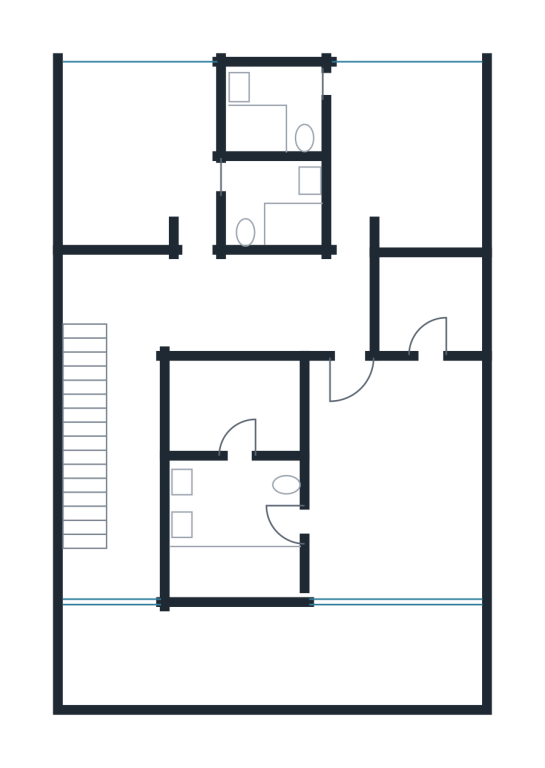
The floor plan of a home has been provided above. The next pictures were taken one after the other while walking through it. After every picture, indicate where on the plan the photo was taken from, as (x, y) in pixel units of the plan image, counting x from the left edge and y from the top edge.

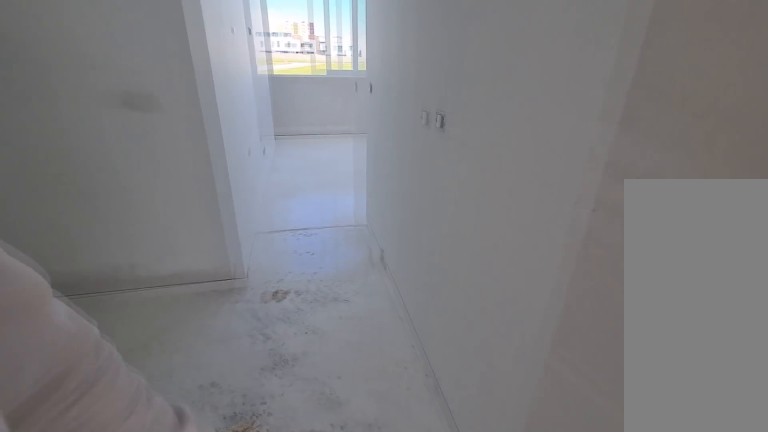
(353, 403)
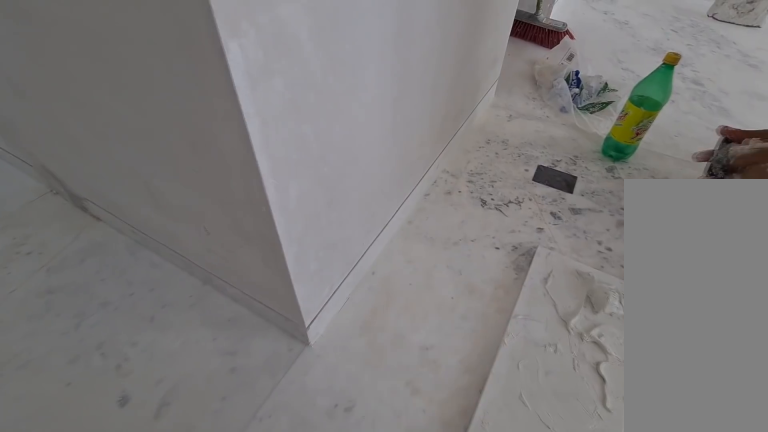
(356, 405)
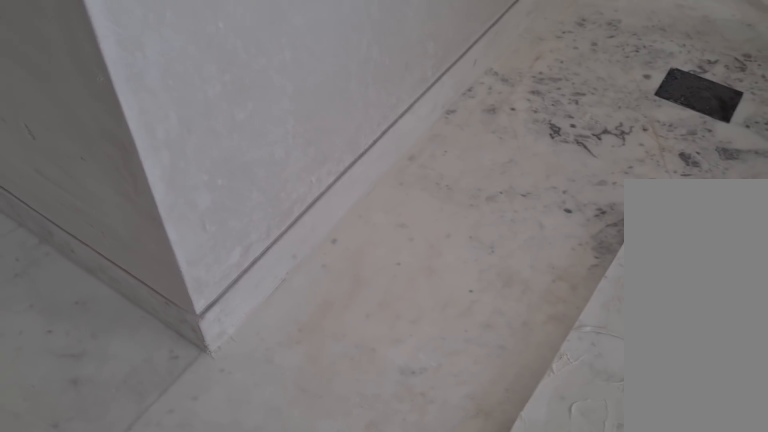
(356, 403)
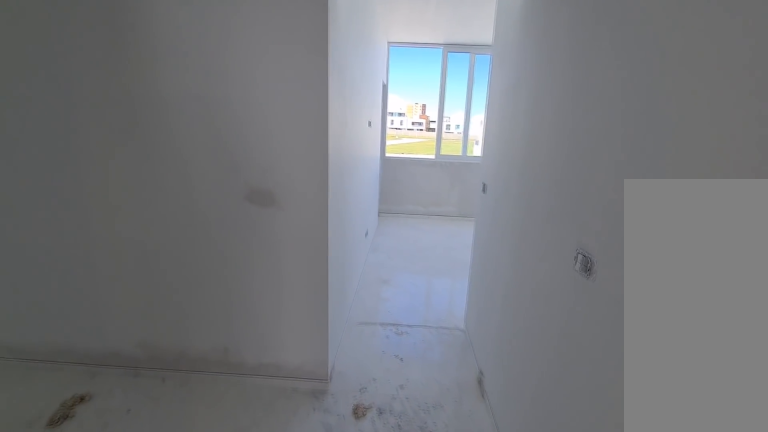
(355, 300)
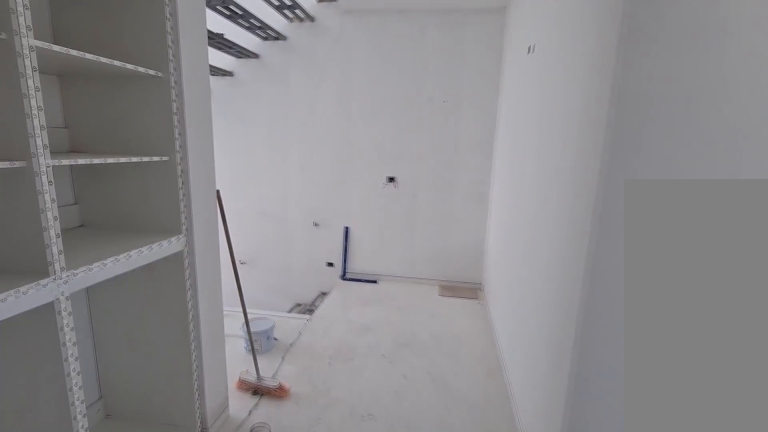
(135, 290)
